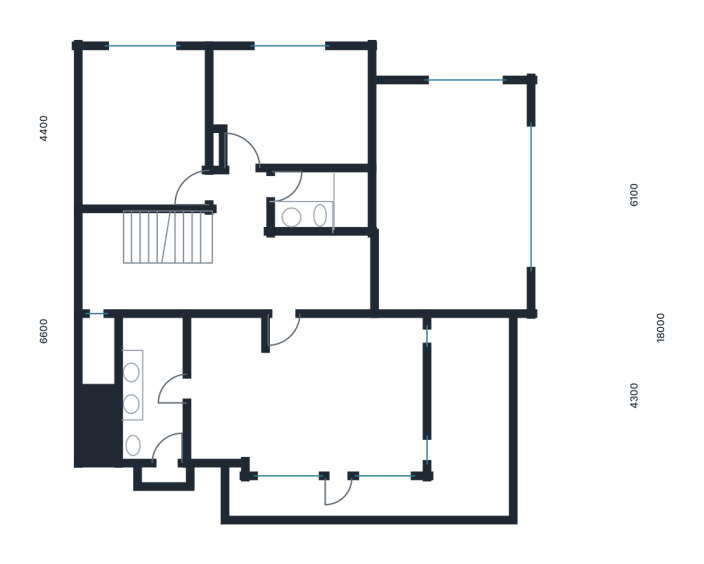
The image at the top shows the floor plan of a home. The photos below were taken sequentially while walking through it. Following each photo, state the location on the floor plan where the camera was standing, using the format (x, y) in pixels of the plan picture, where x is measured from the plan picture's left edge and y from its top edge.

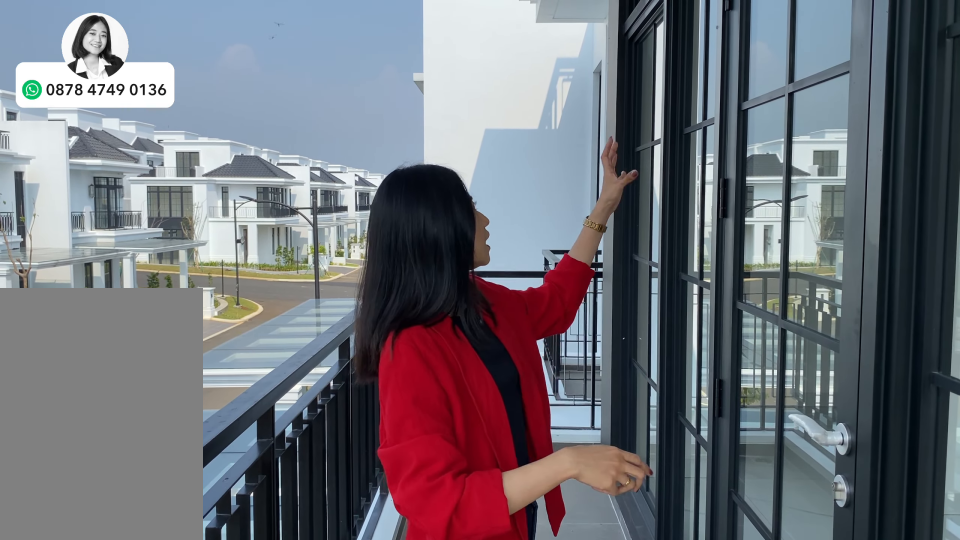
(369, 501)
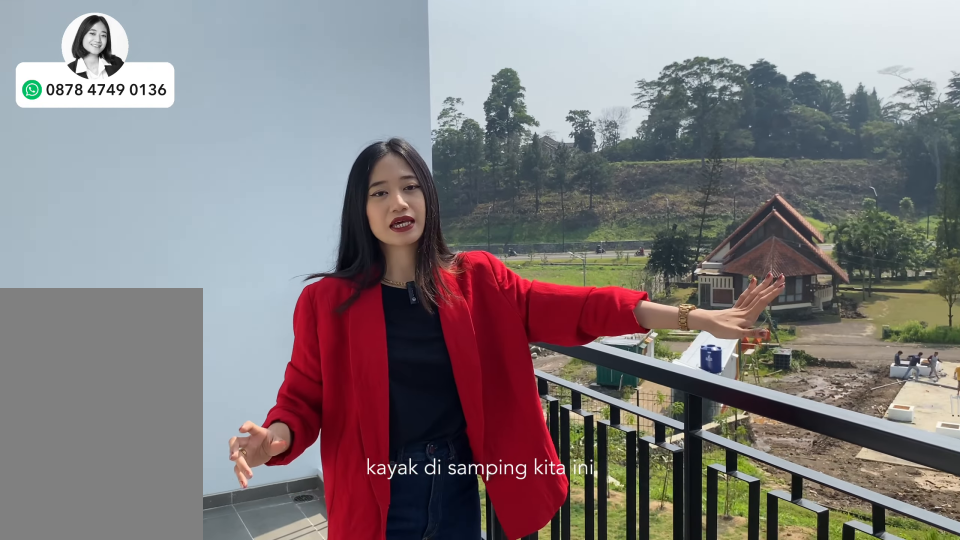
(479, 405)
